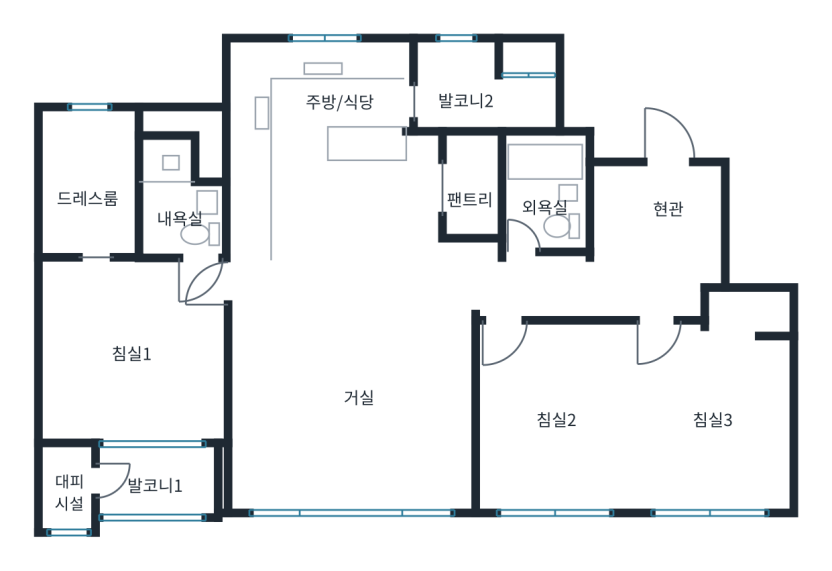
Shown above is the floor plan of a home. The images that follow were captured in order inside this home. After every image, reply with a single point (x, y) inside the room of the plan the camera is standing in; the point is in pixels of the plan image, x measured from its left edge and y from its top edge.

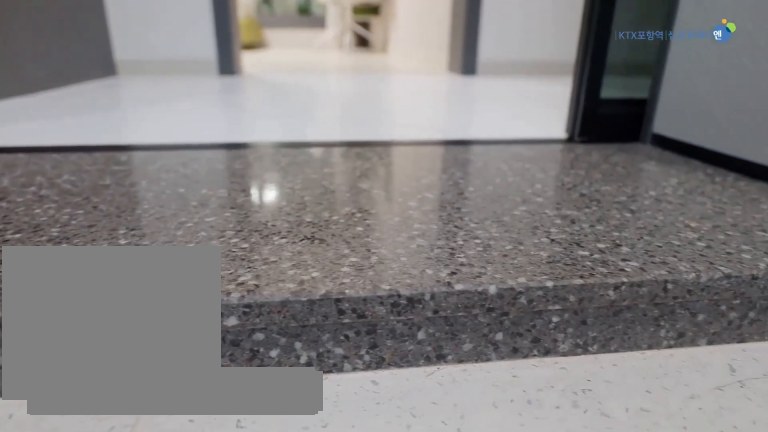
(657, 216)
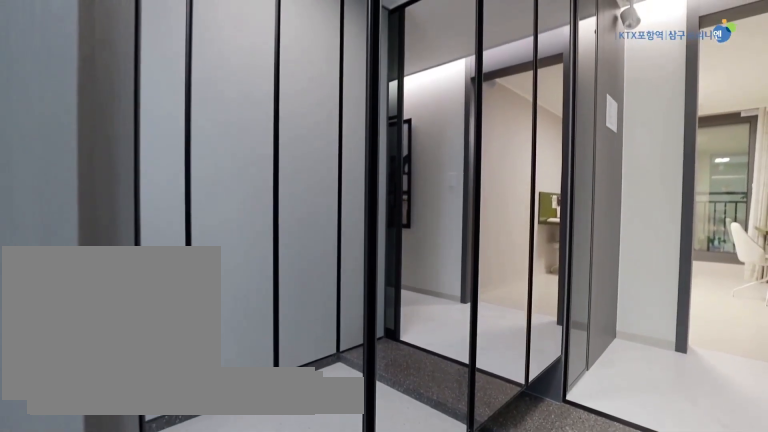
(654, 215)
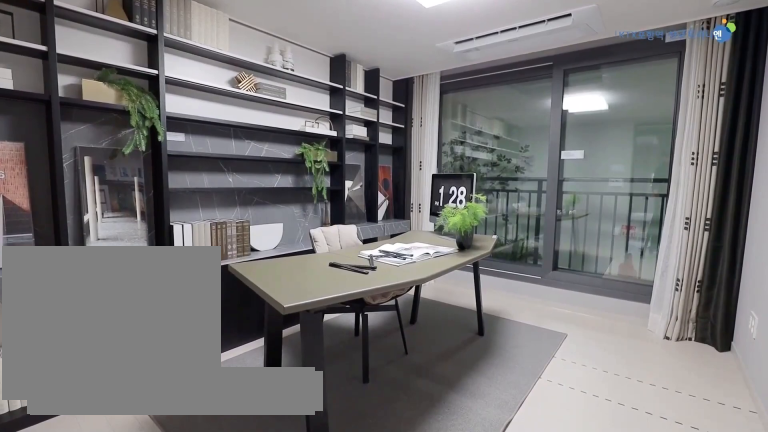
(558, 414)
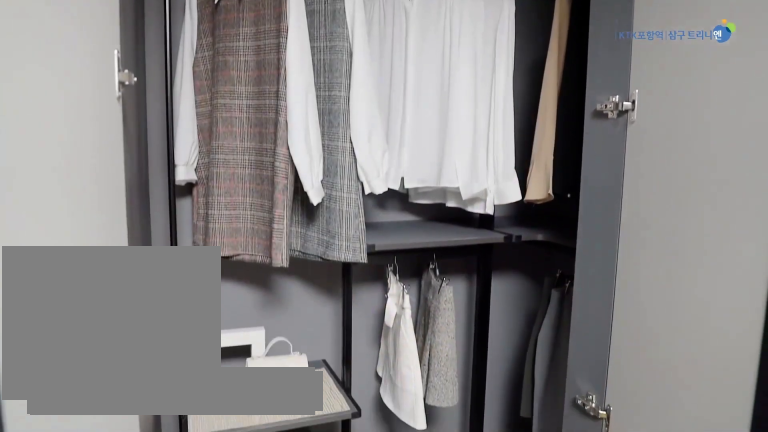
(714, 406)
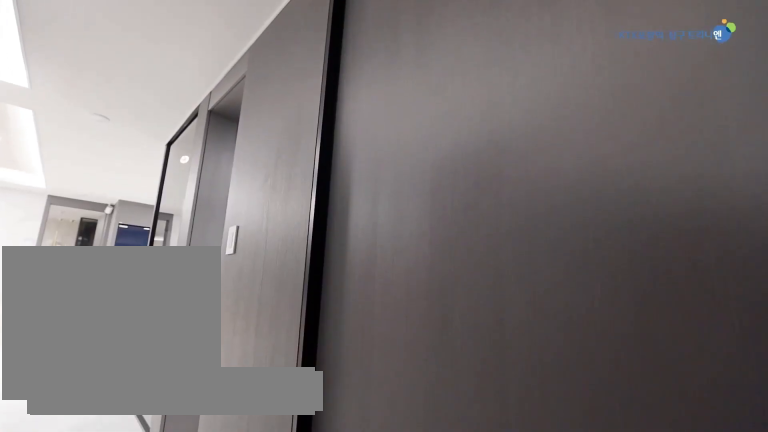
(582, 285)
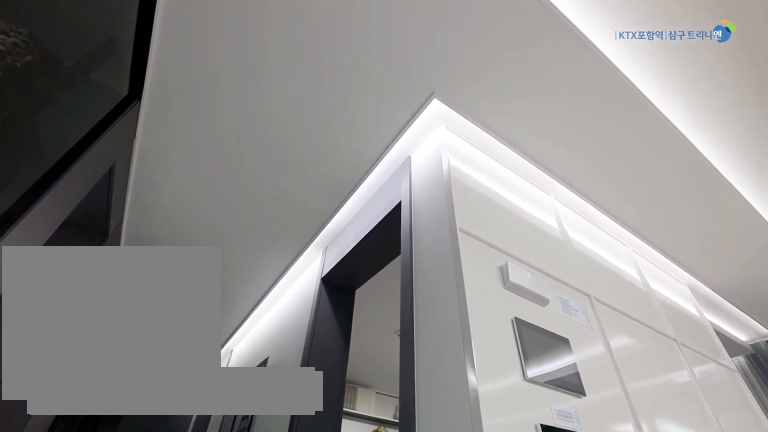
(583, 288)
